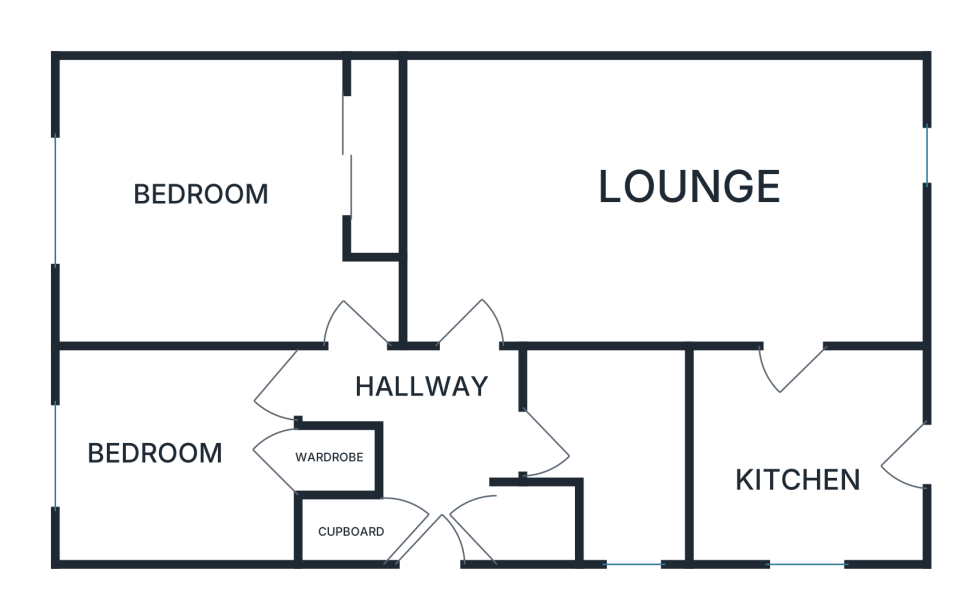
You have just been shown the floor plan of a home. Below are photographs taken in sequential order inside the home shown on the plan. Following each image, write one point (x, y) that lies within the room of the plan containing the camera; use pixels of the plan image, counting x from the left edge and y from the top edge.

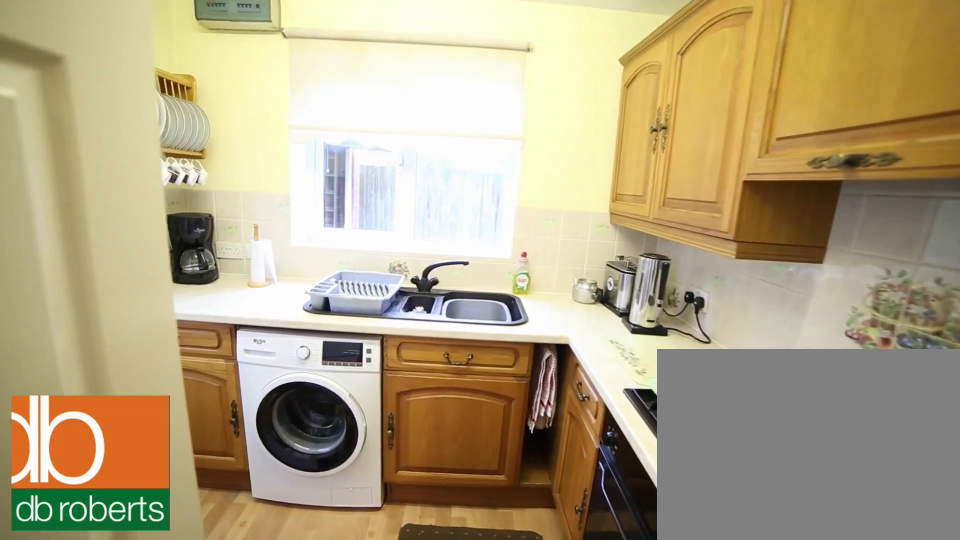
(805, 457)
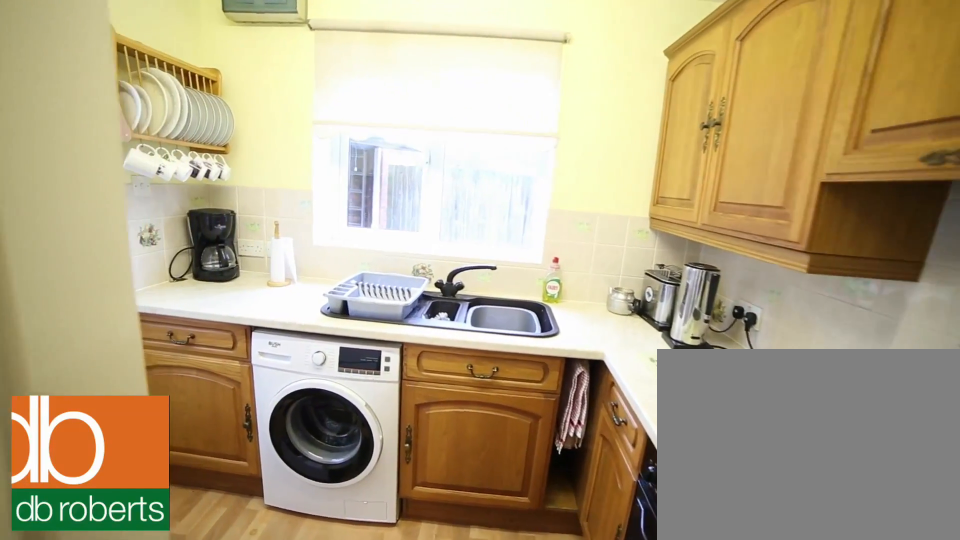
(805, 457)
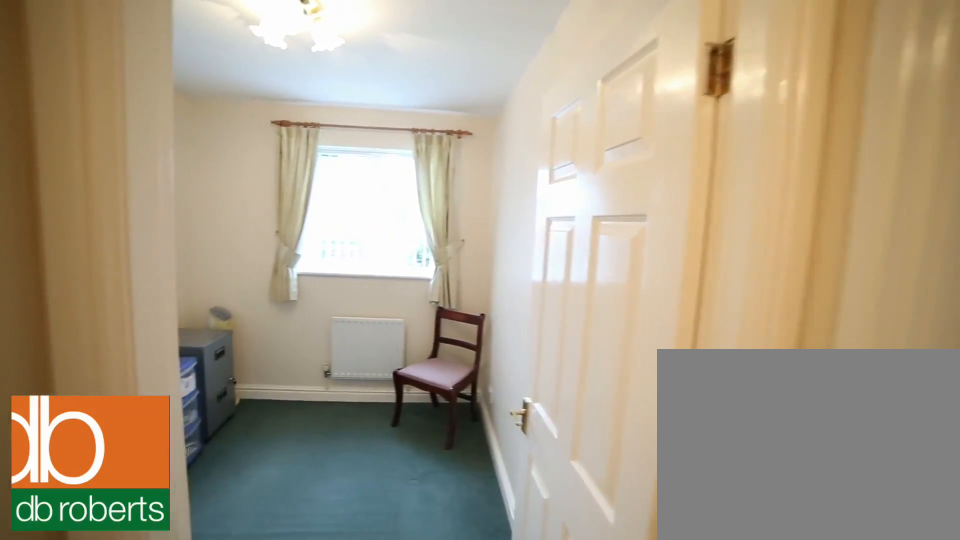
(162, 481)
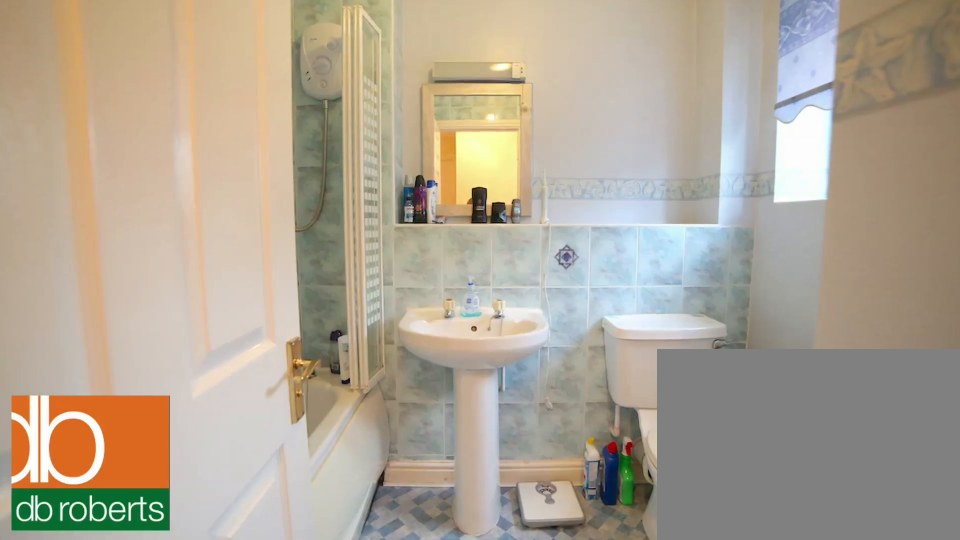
(618, 443)
